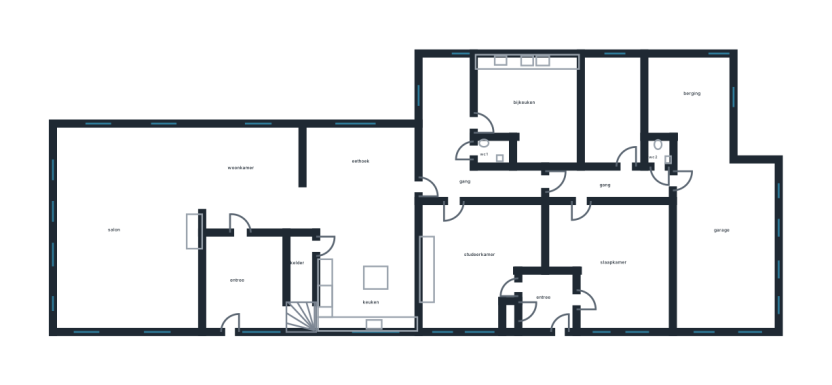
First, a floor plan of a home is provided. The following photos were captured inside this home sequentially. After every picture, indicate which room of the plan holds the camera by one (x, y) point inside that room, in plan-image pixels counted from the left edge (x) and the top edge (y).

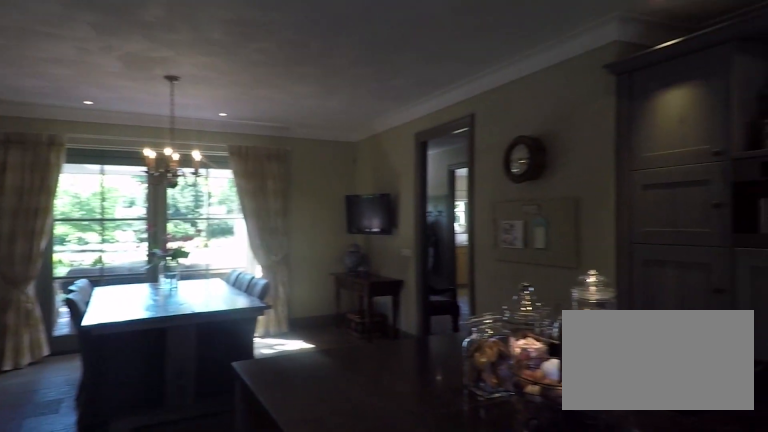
(364, 226)
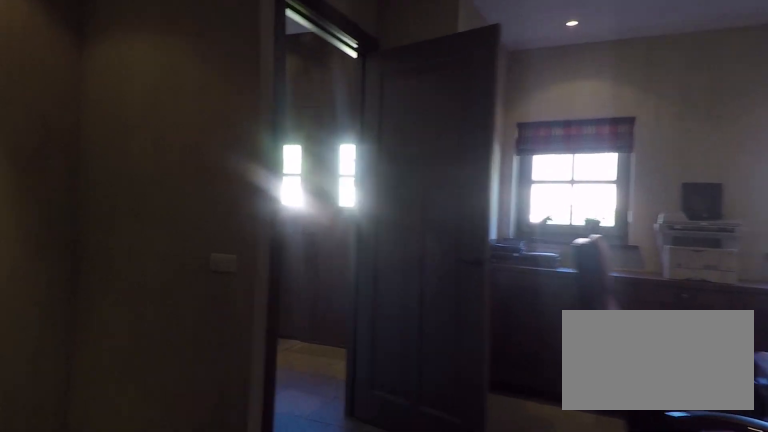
(478, 260)
